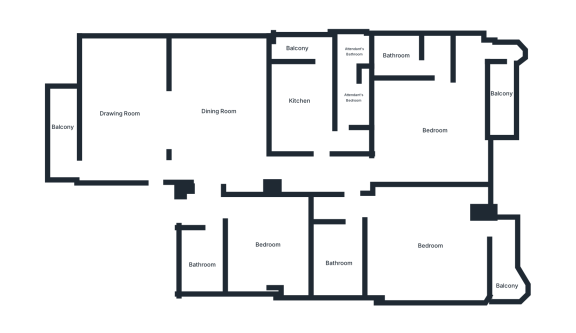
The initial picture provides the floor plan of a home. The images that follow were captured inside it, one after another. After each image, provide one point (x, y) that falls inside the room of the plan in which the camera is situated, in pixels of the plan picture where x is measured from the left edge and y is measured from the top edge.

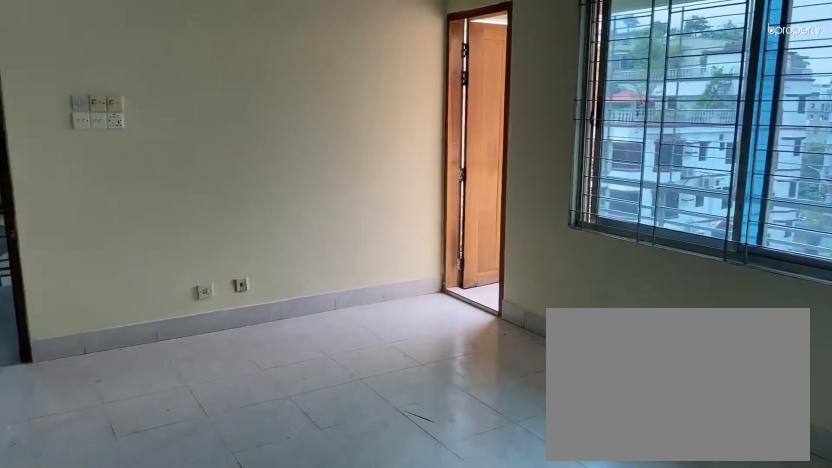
(127, 108)
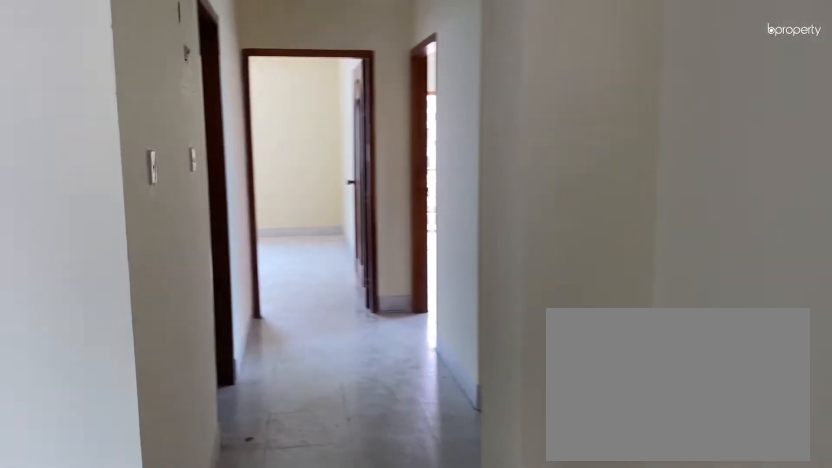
(221, 110)
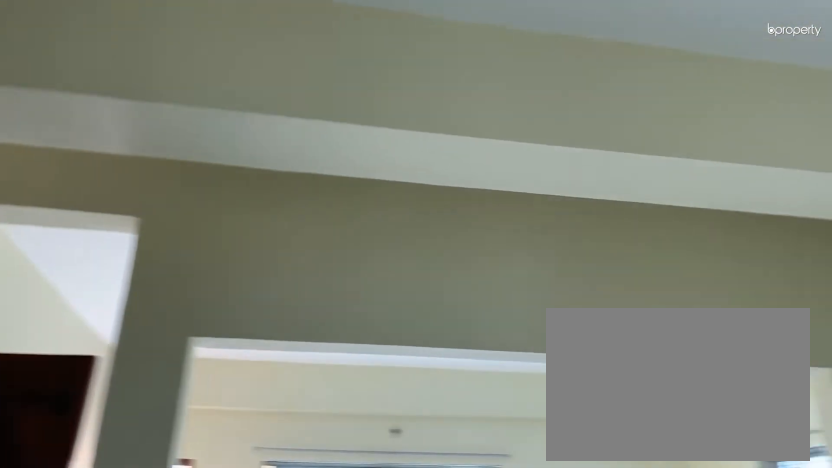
(221, 110)
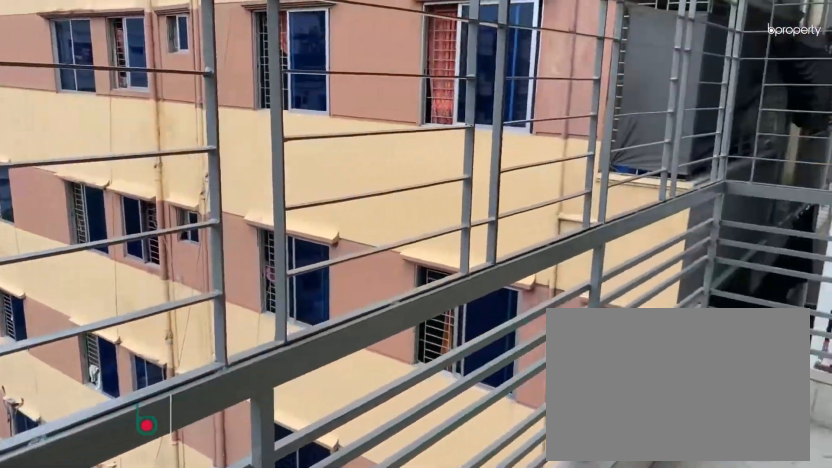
(64, 128)
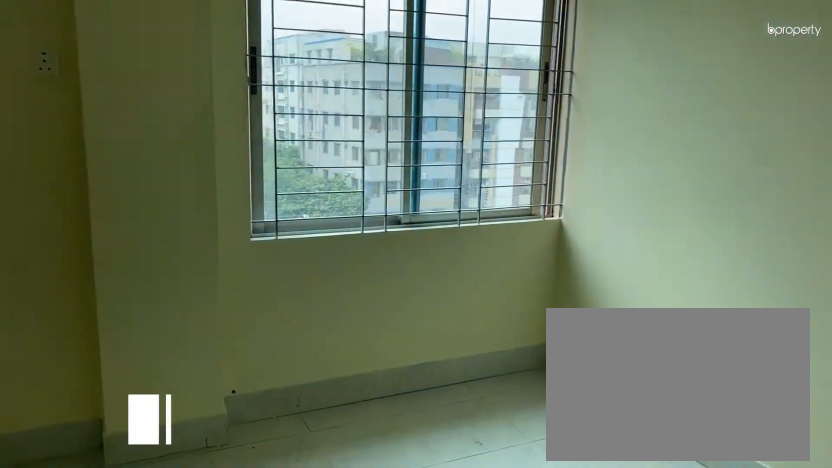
(267, 244)
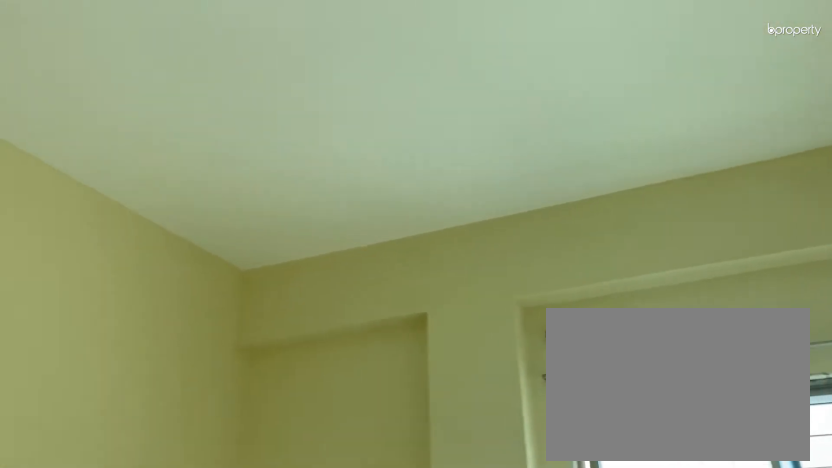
(267, 244)
